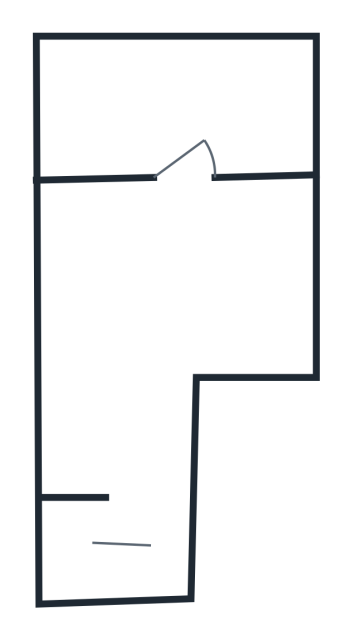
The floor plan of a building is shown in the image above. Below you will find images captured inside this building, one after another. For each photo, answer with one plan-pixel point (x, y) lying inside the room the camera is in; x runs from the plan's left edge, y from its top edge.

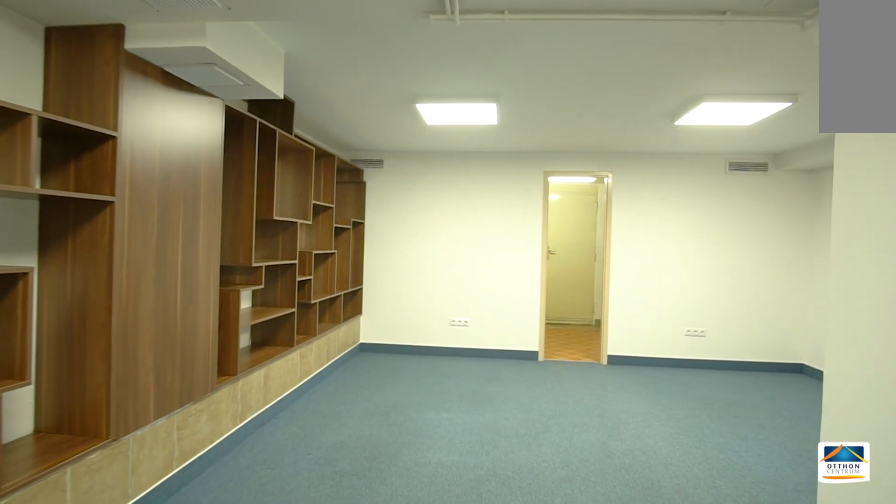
(161, 294)
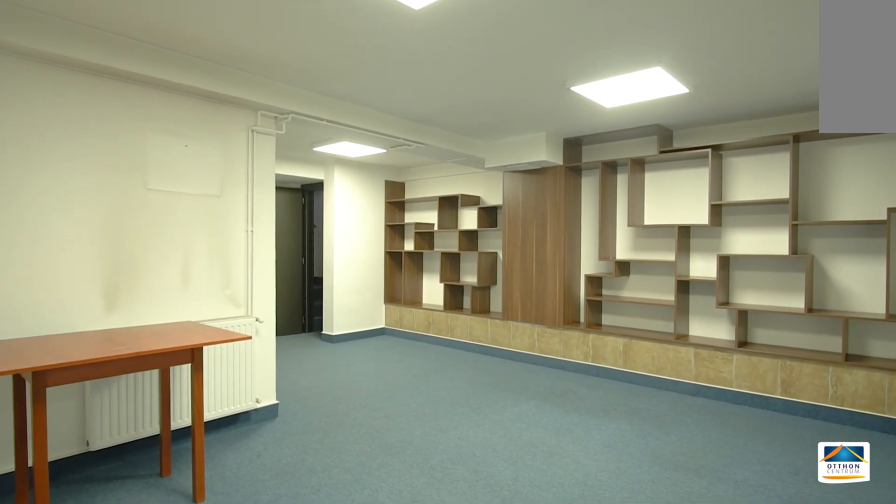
(161, 294)
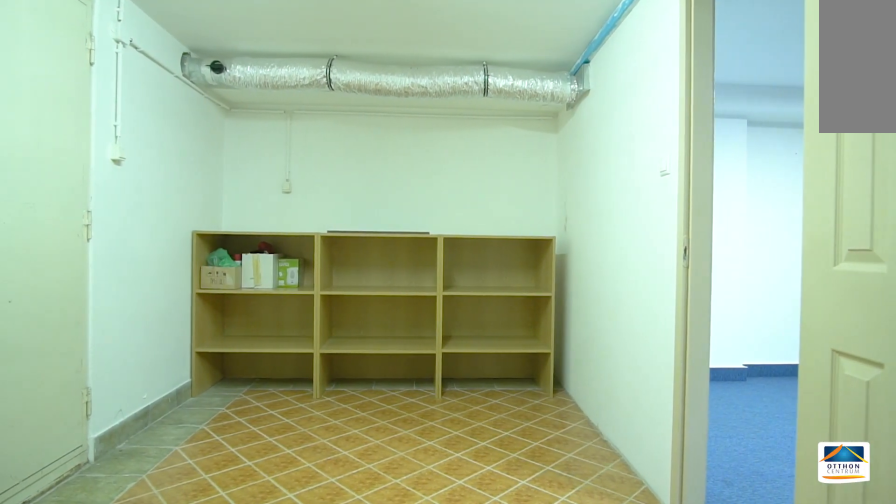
(172, 94)
